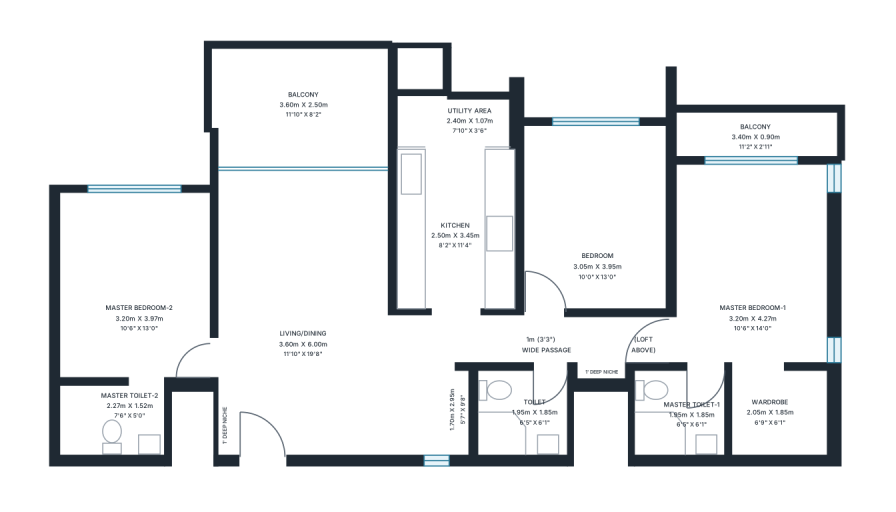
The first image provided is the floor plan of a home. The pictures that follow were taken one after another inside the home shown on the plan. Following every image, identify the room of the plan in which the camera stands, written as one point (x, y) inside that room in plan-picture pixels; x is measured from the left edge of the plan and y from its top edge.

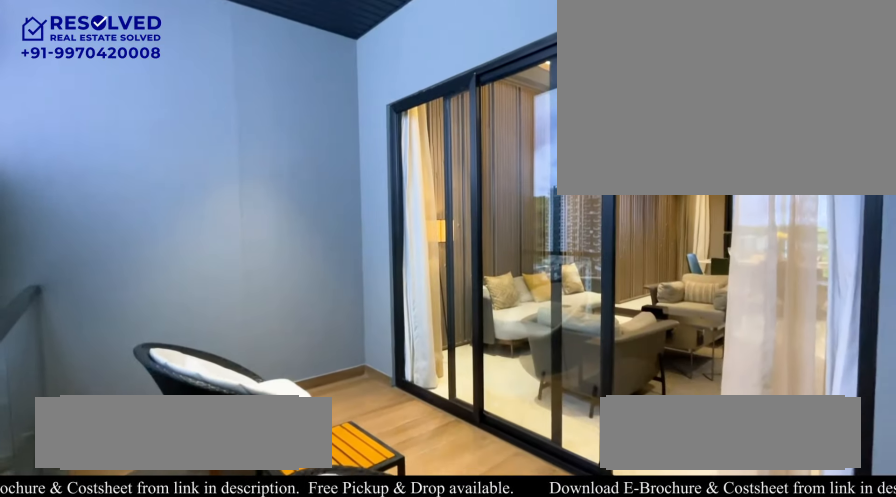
(301, 107)
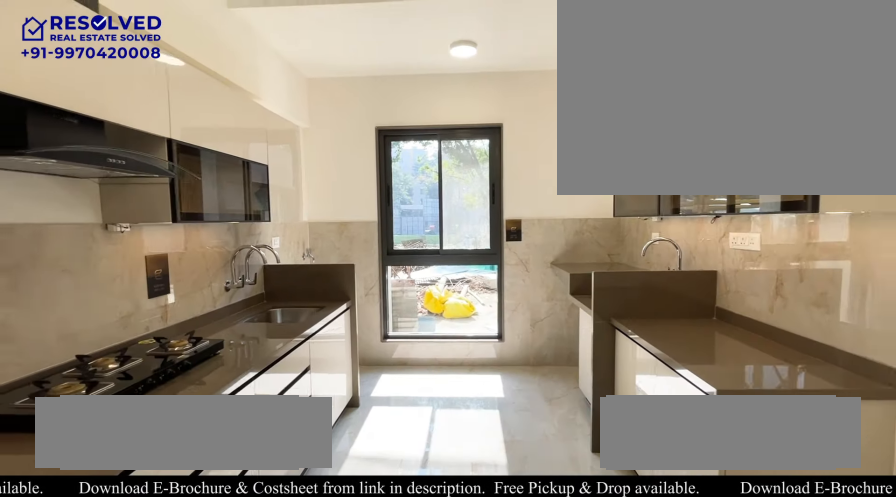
(455, 230)
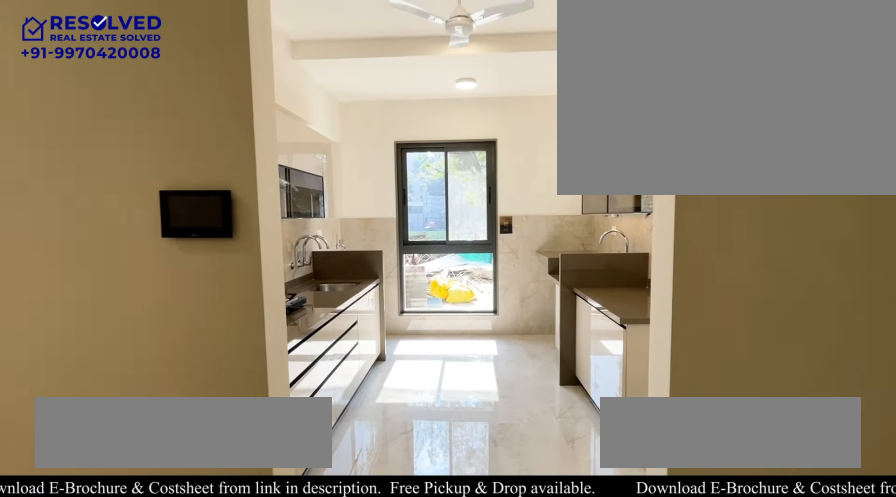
(455, 230)
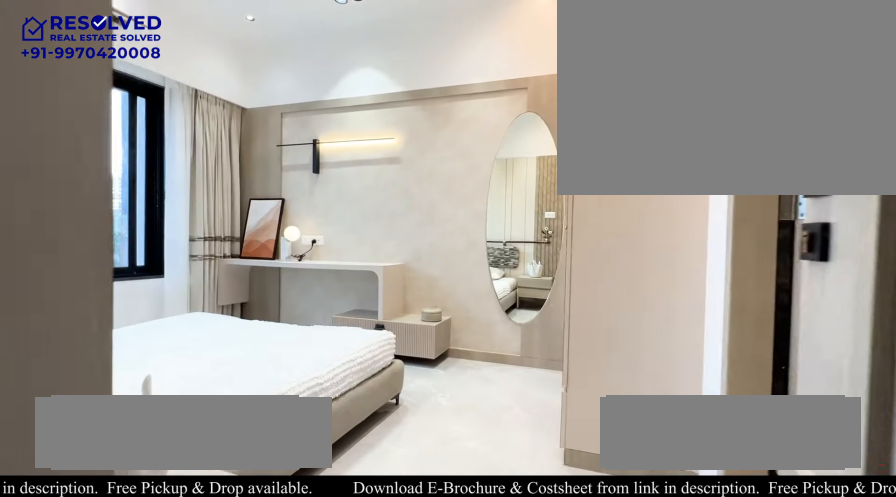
(595, 216)
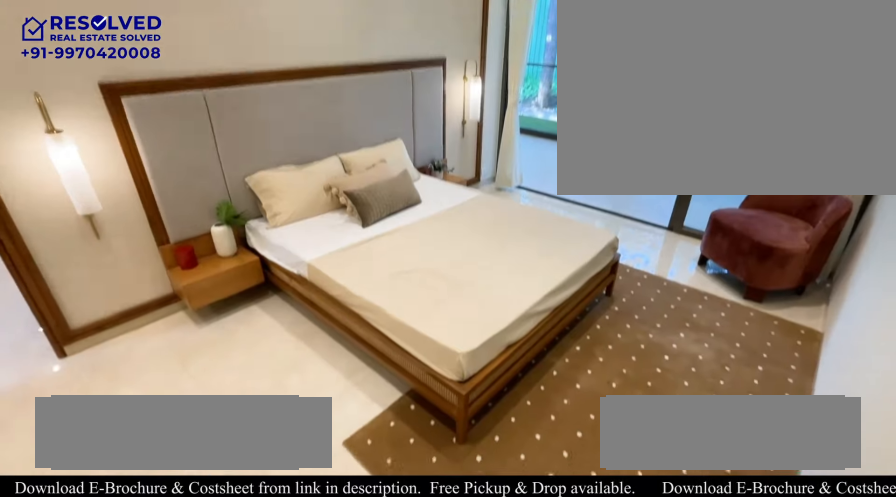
(743, 268)
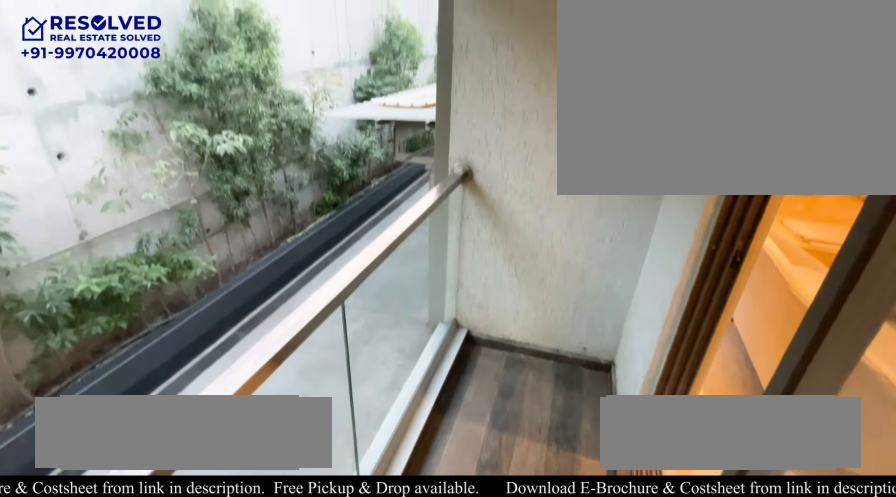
(754, 134)
